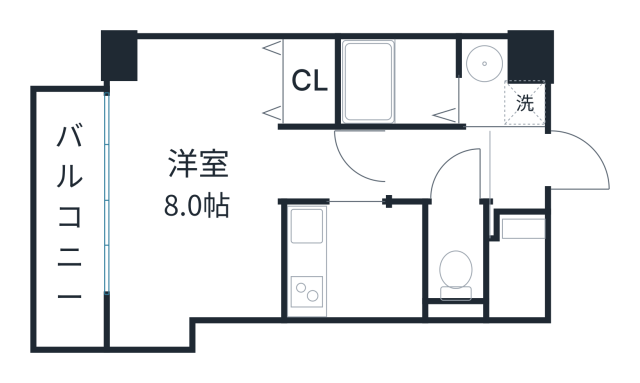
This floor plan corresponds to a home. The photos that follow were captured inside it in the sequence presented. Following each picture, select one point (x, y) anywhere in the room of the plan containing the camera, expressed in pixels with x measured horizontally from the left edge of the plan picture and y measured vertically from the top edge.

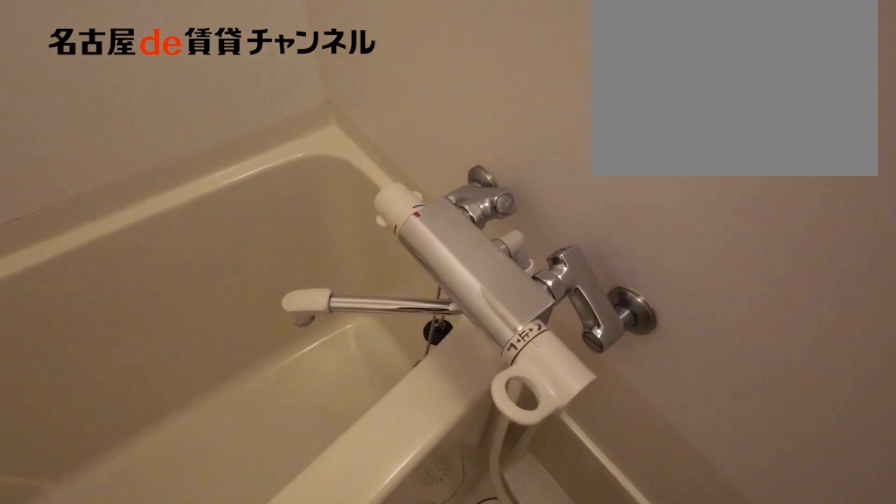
(399, 81)
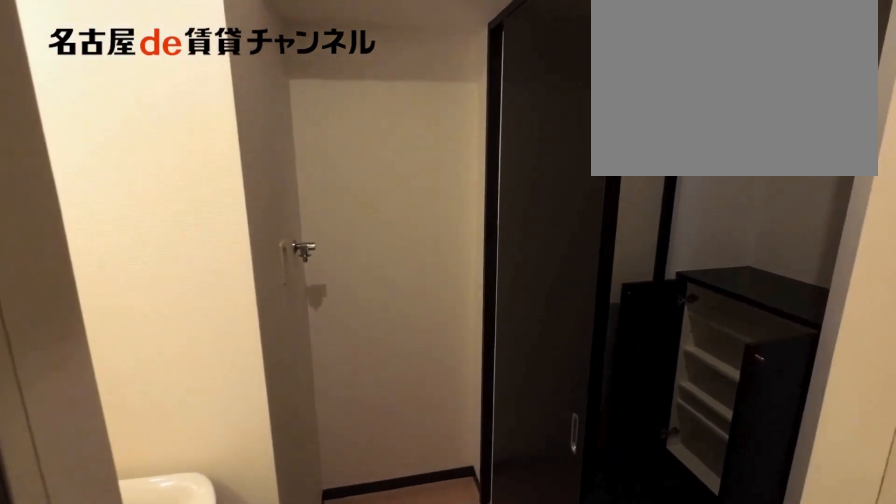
(497, 87)
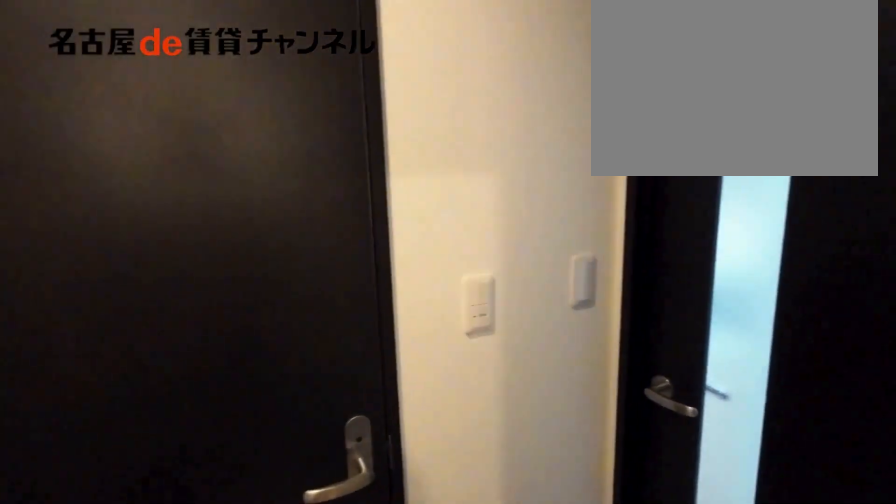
(440, 165)
